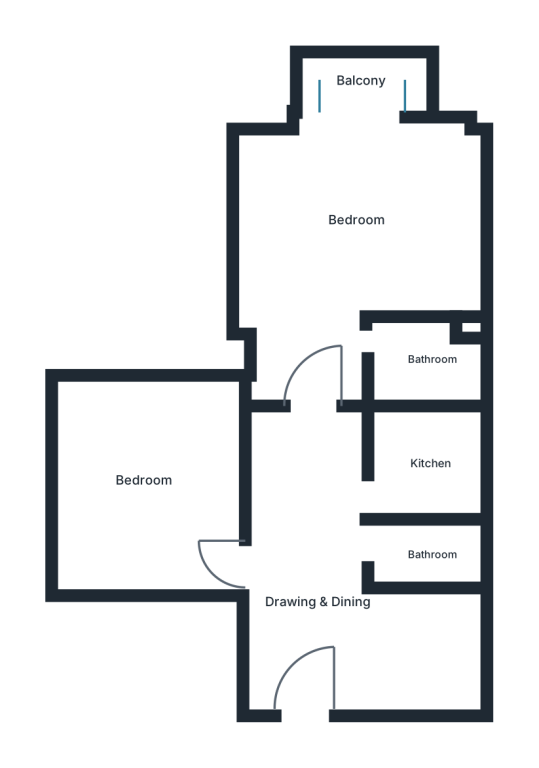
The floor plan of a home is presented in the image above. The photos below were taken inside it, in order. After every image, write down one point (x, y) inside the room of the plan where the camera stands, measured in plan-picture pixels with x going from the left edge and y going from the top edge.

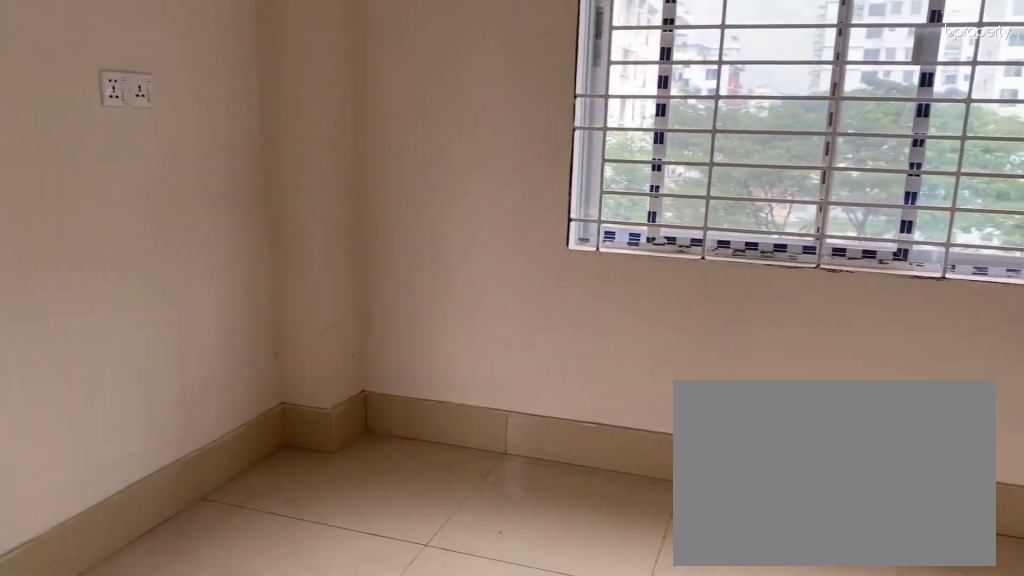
(357, 213)
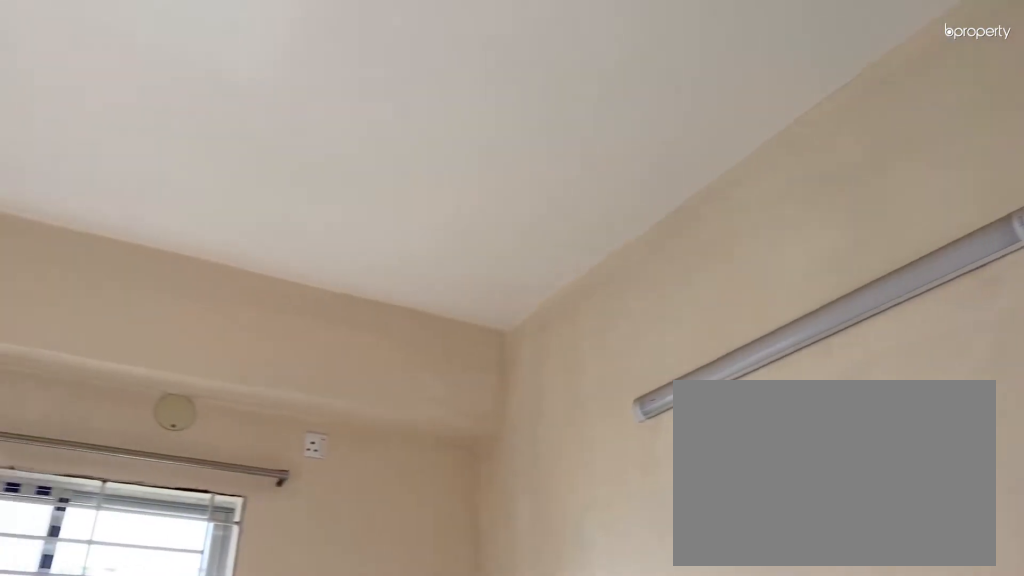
(357, 213)
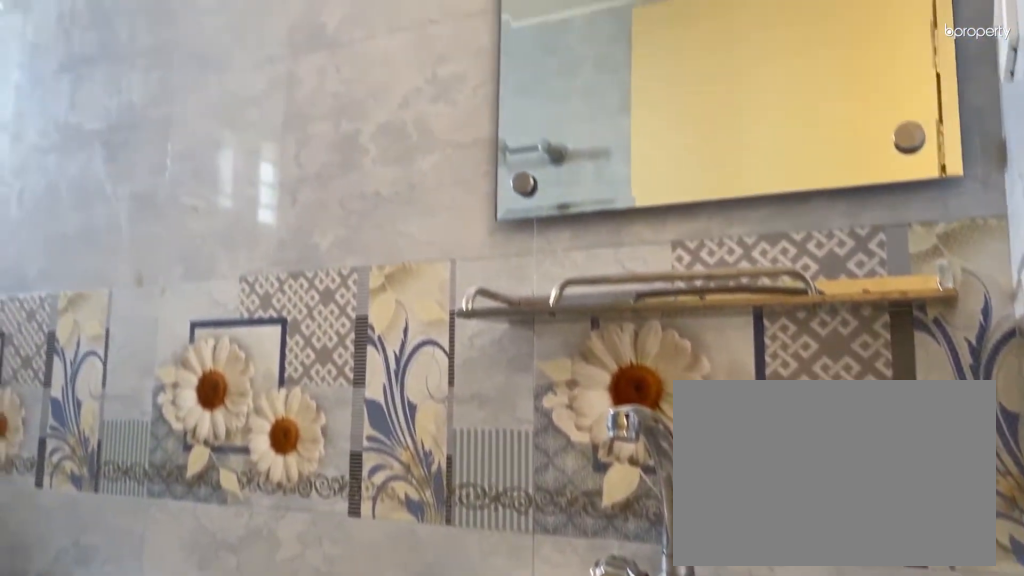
(431, 359)
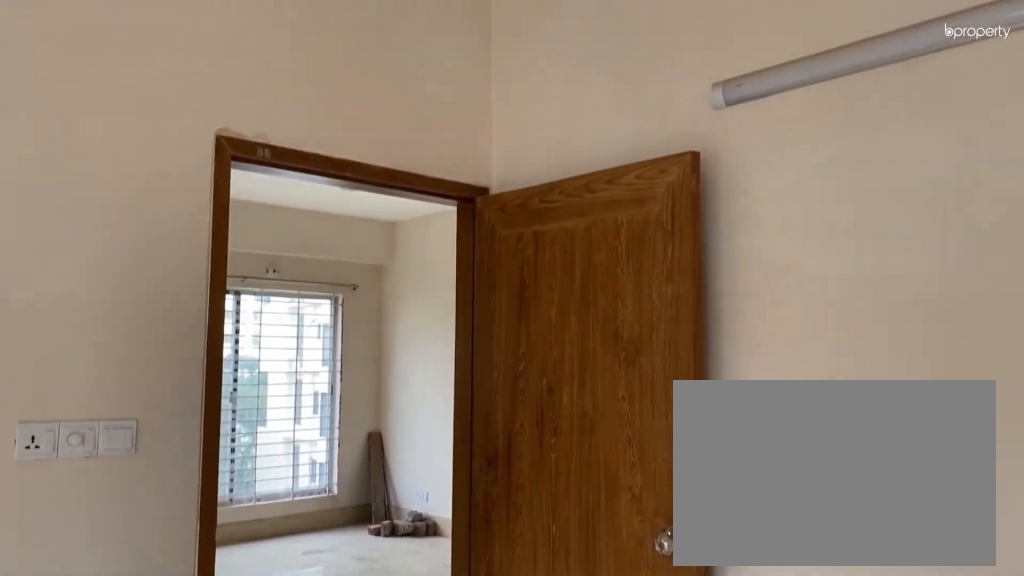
(145, 479)
